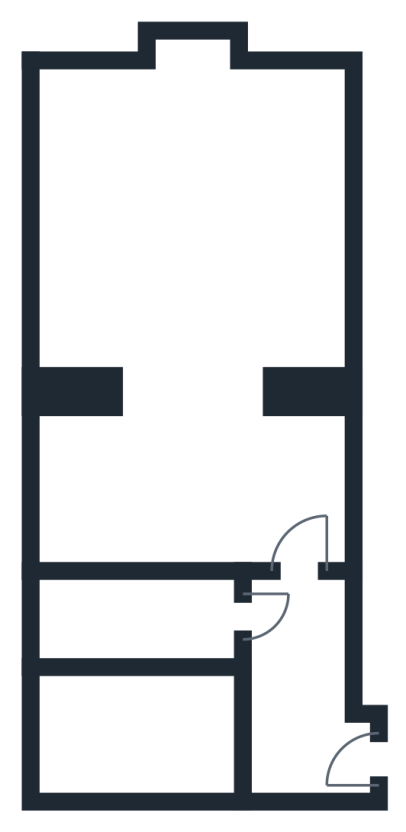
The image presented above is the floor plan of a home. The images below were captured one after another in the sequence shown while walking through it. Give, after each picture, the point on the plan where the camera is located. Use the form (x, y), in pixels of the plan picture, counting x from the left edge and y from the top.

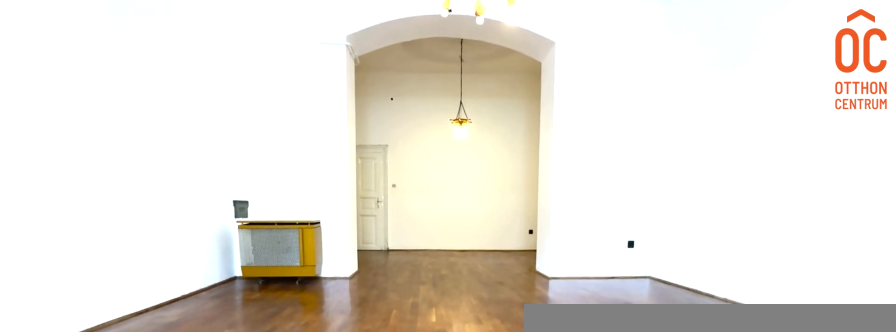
(191, 112)
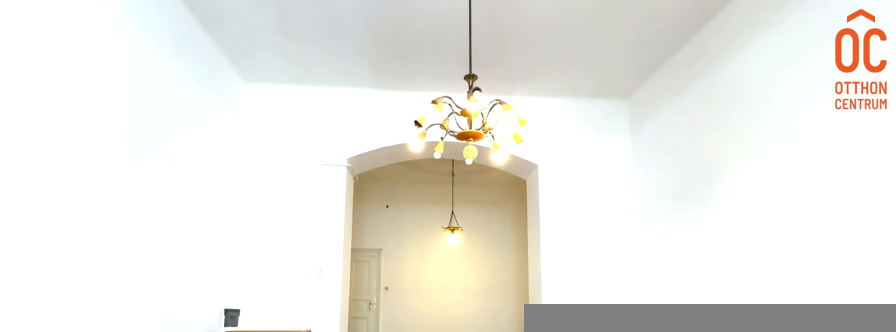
(191, 111)
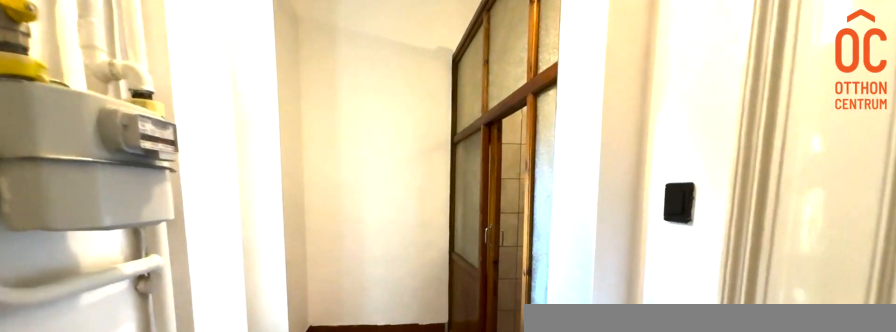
(318, 670)
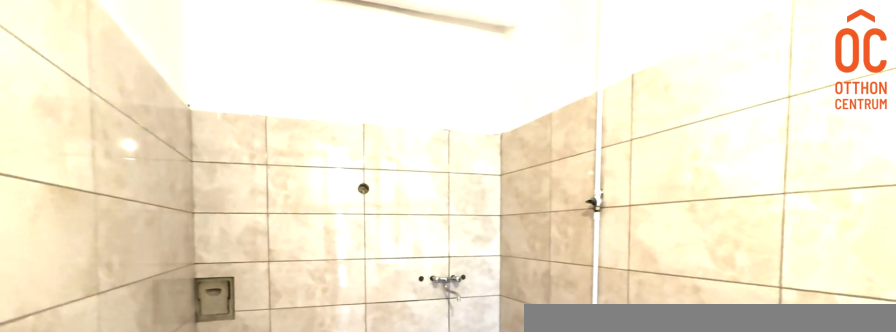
(188, 728)
